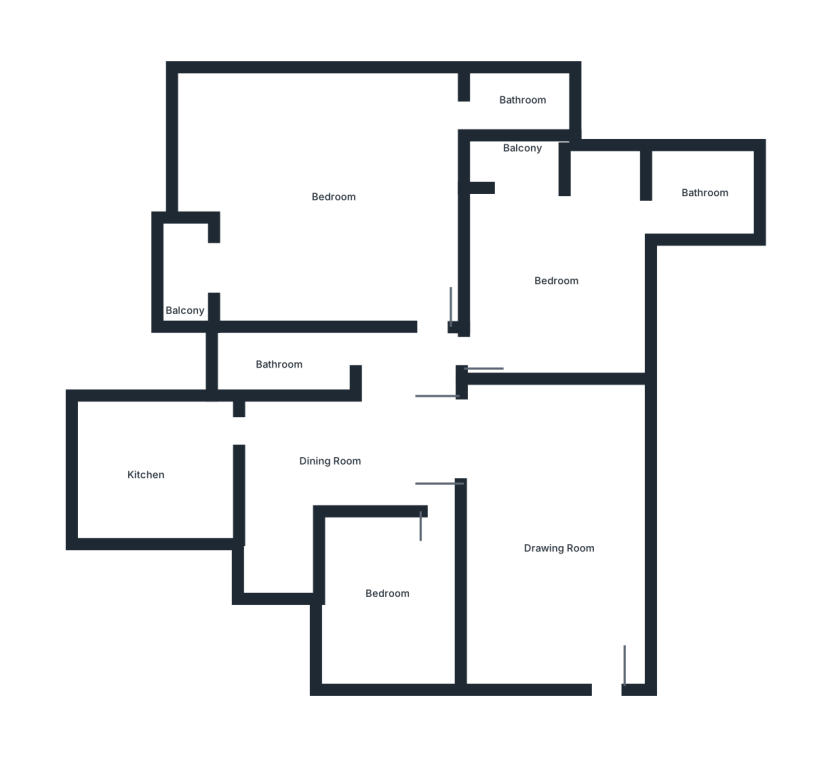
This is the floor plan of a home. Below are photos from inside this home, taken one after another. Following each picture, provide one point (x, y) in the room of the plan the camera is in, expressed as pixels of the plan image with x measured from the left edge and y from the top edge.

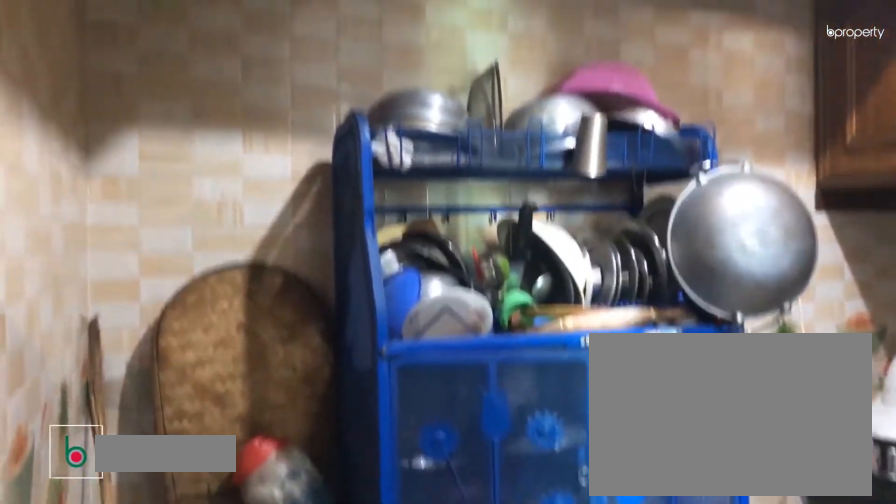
(156, 475)
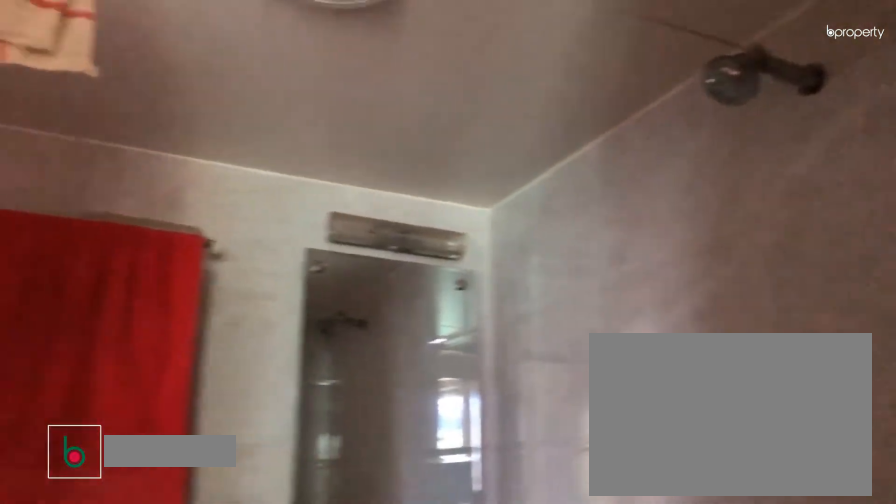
(279, 360)
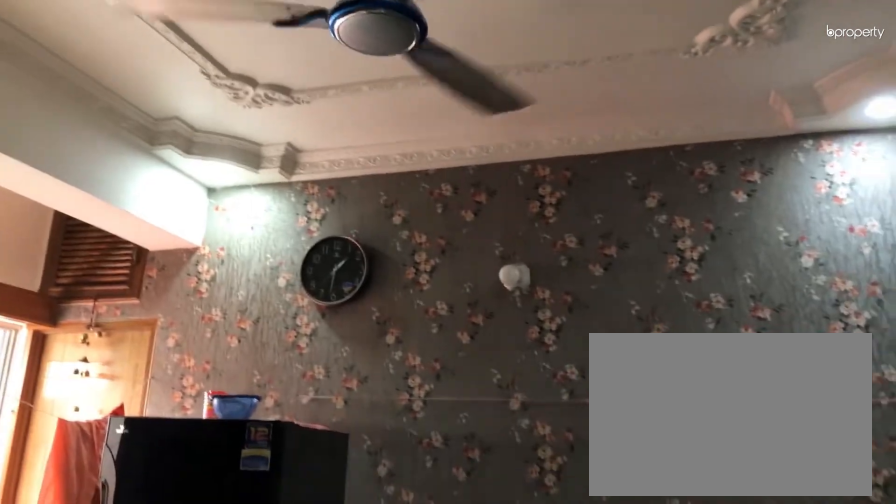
(547, 278)
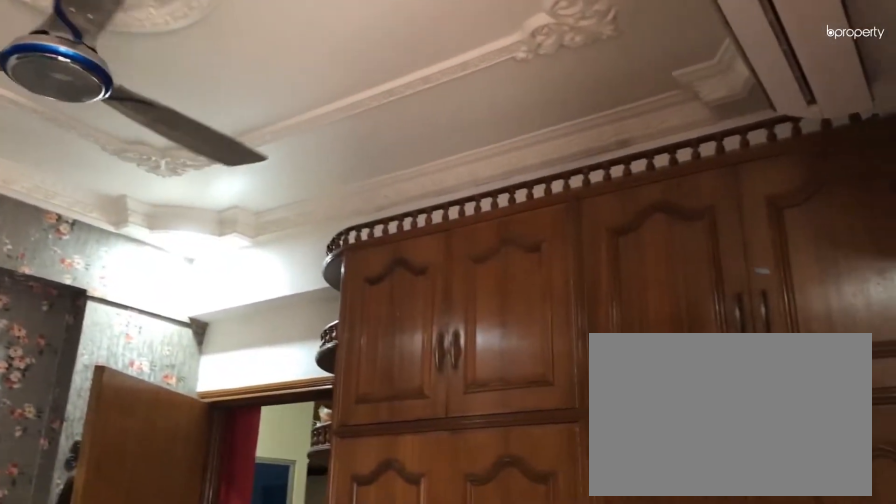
(546, 277)
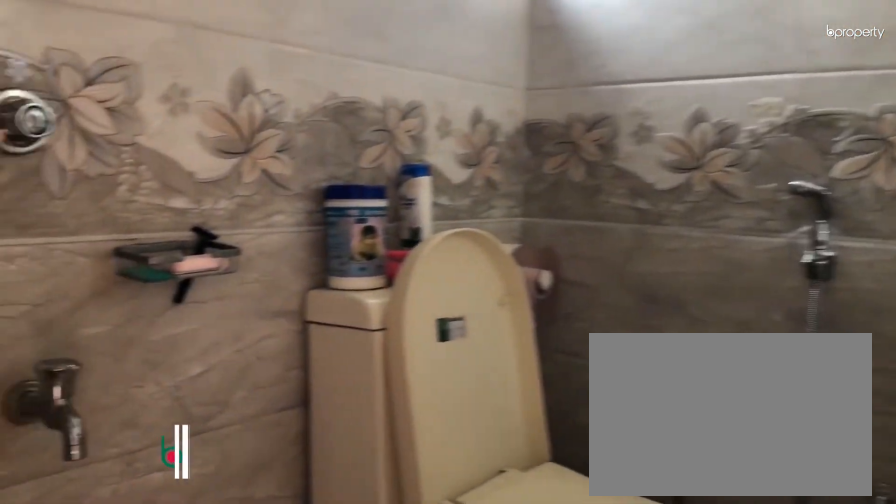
(702, 193)
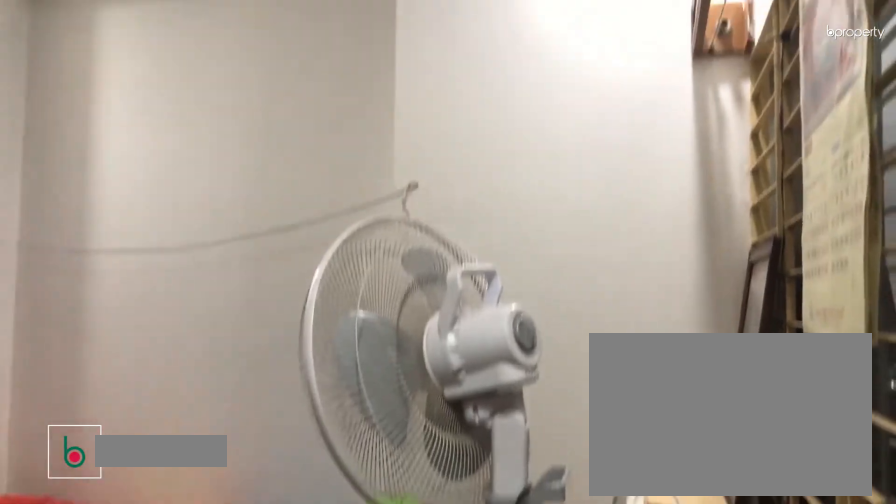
(390, 598)
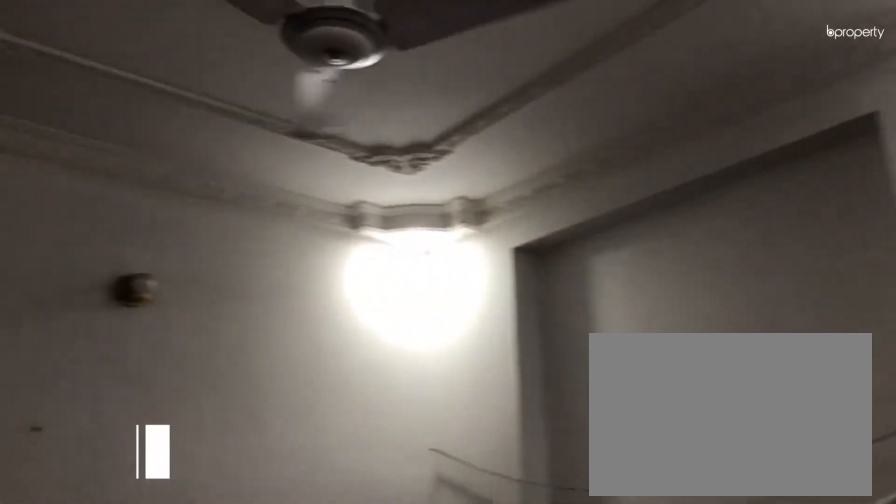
(390, 598)
